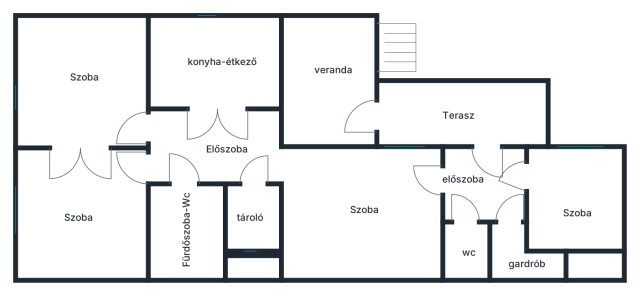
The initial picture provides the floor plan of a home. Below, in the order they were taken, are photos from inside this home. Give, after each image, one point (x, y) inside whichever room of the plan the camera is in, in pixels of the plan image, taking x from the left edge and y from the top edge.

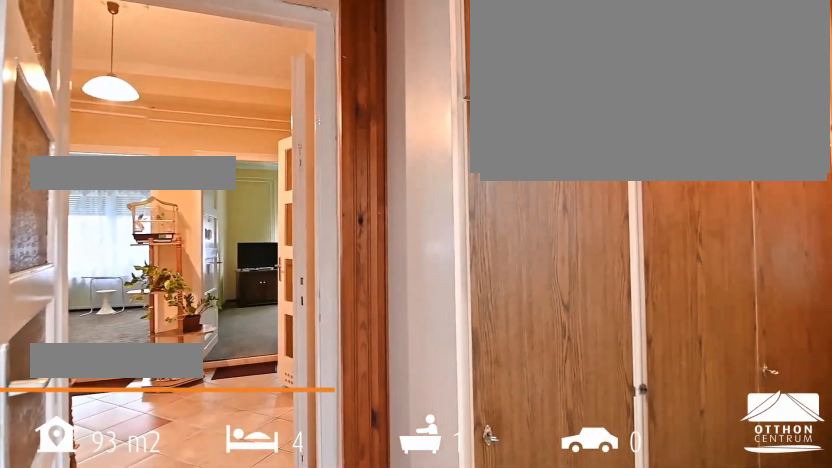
(326, 82)
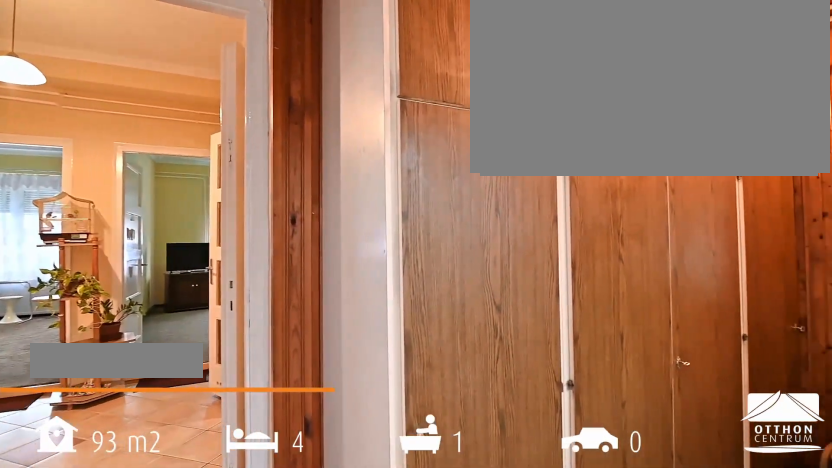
(298, 135)
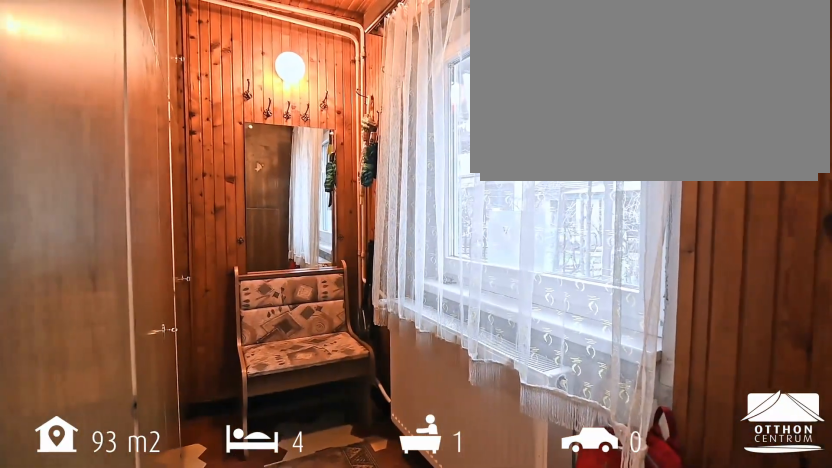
(327, 82)
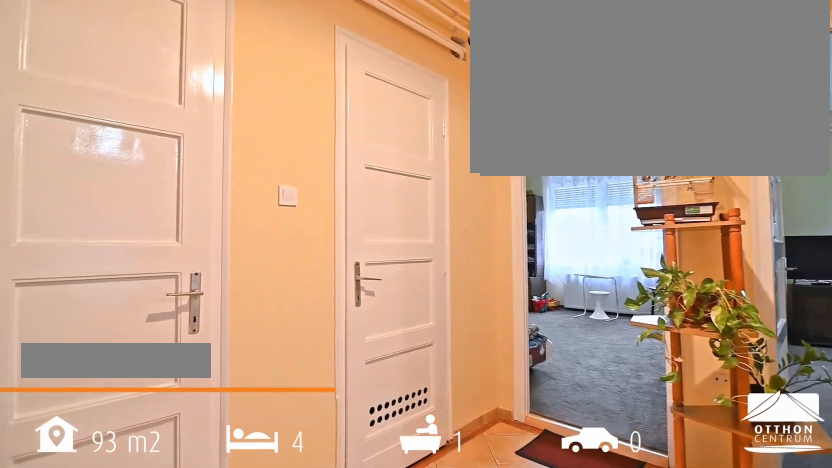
(218, 148)
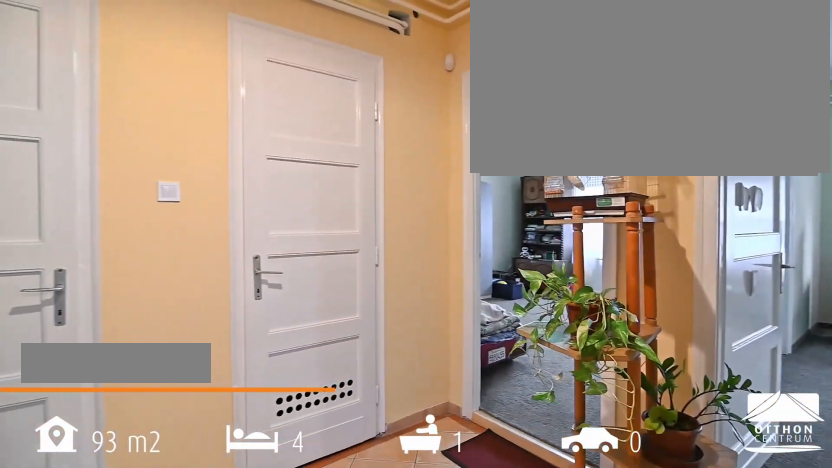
(218, 148)
